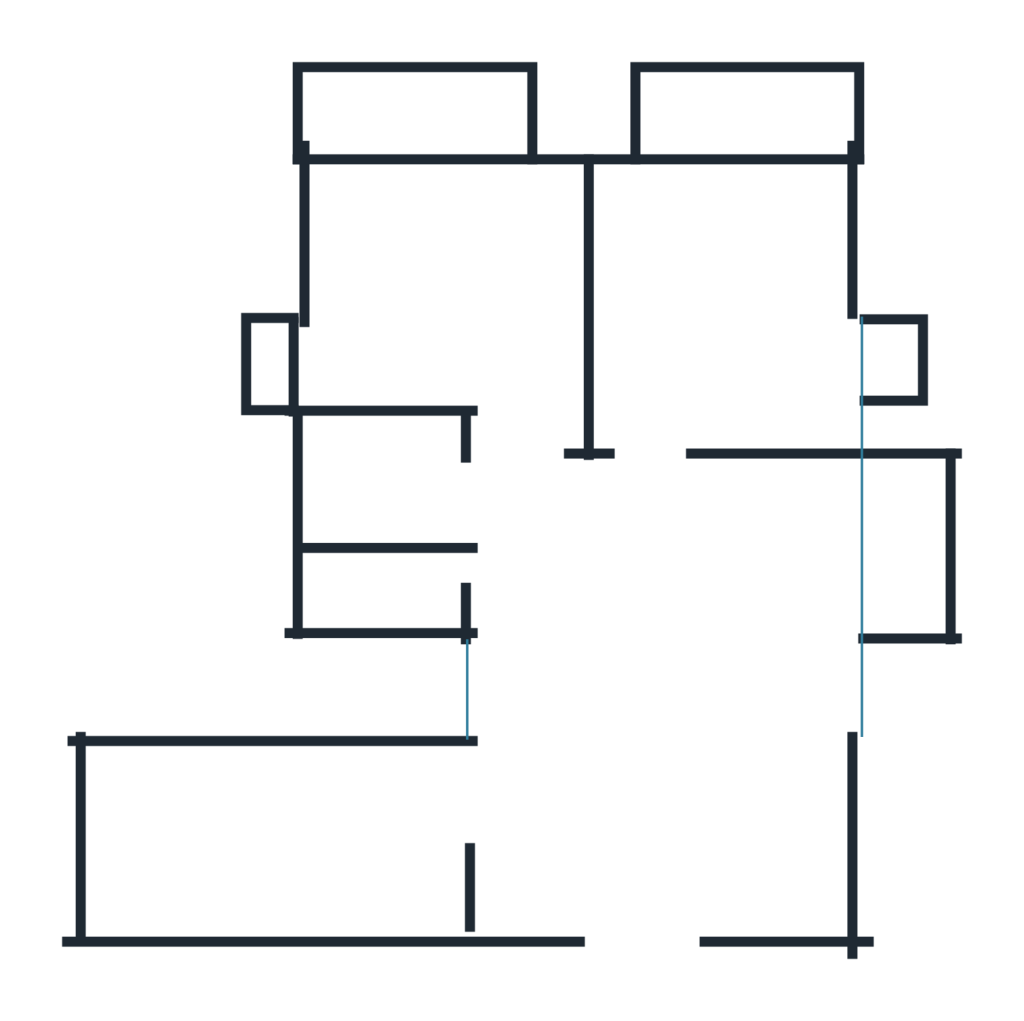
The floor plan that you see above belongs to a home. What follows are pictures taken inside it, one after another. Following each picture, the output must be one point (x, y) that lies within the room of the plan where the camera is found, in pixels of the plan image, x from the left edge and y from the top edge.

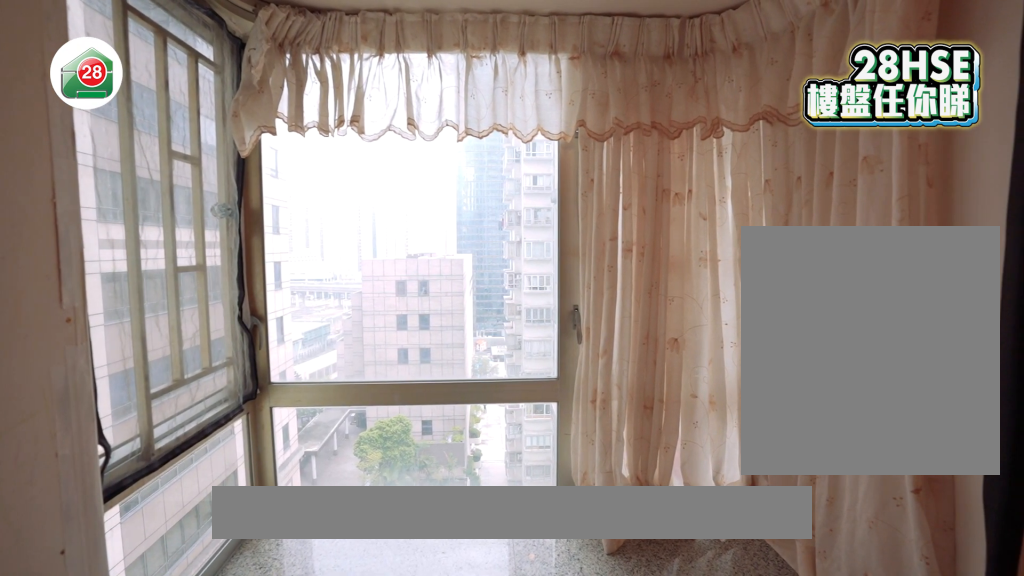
(667, 759)
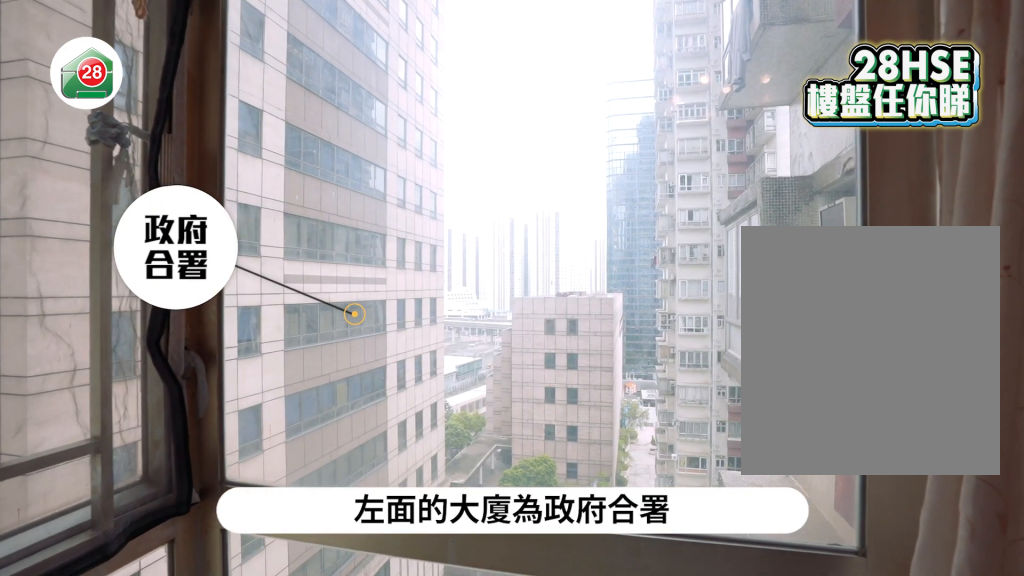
(666, 718)
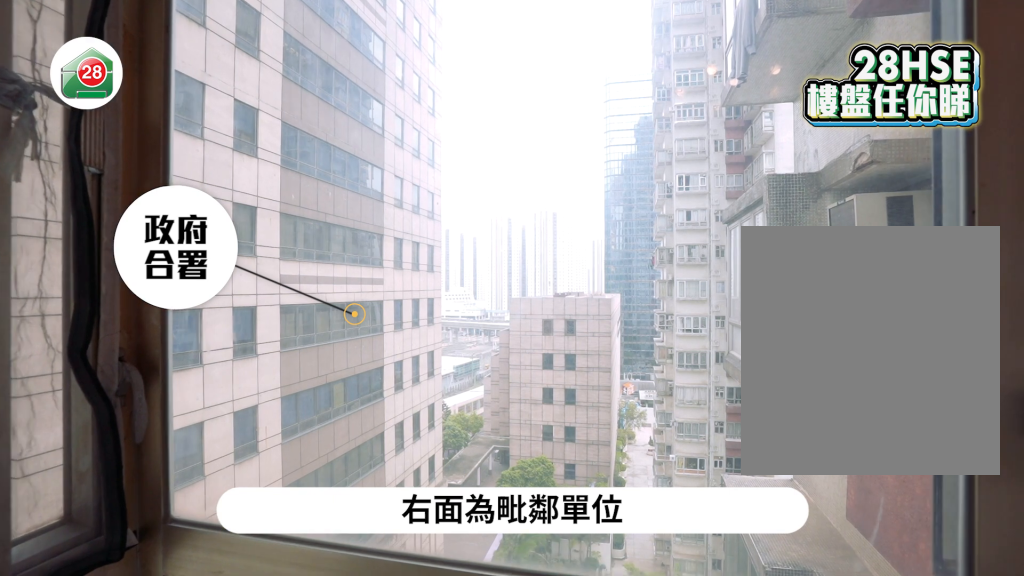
(665, 716)
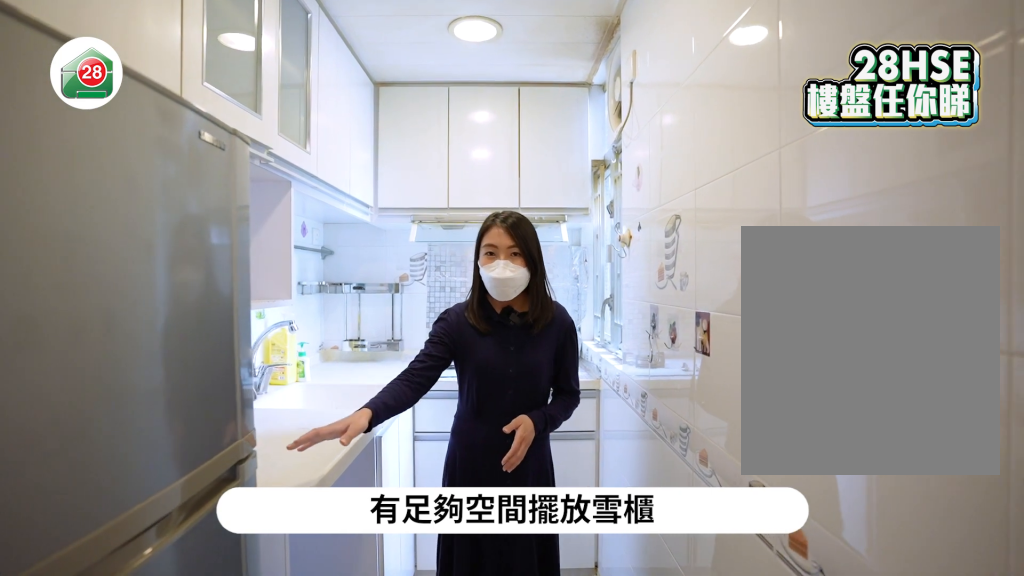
(324, 822)
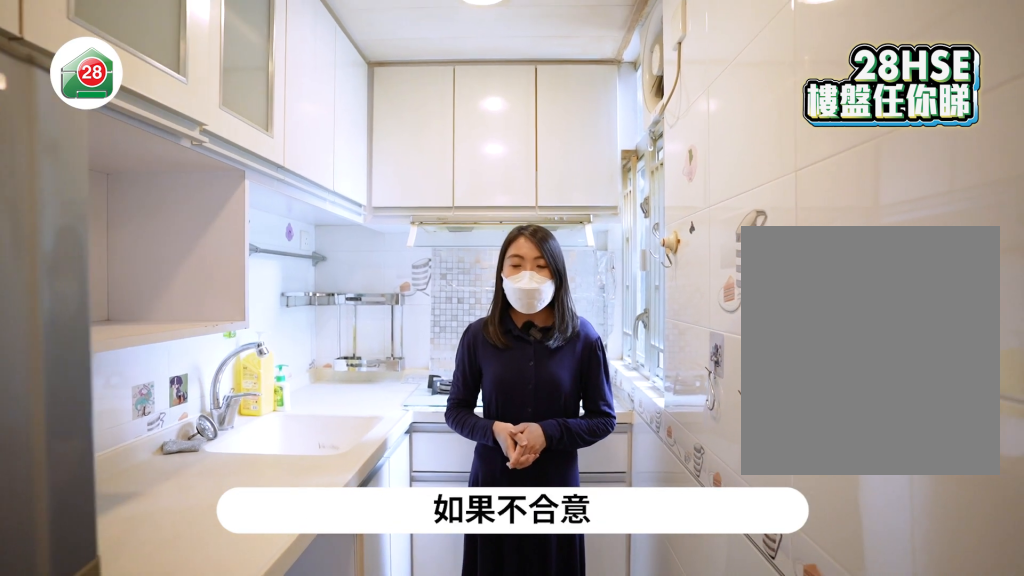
(324, 821)
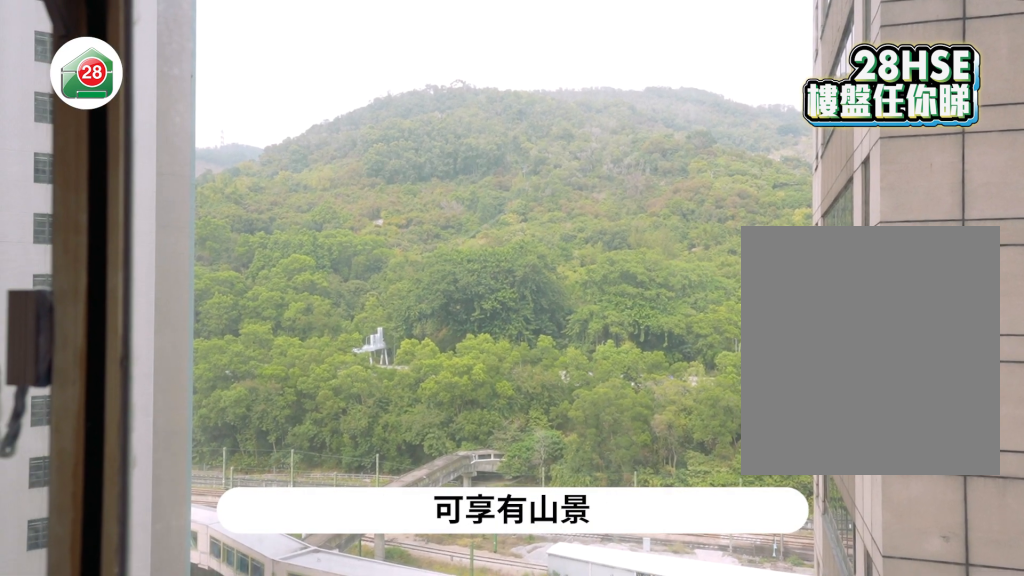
(725, 306)
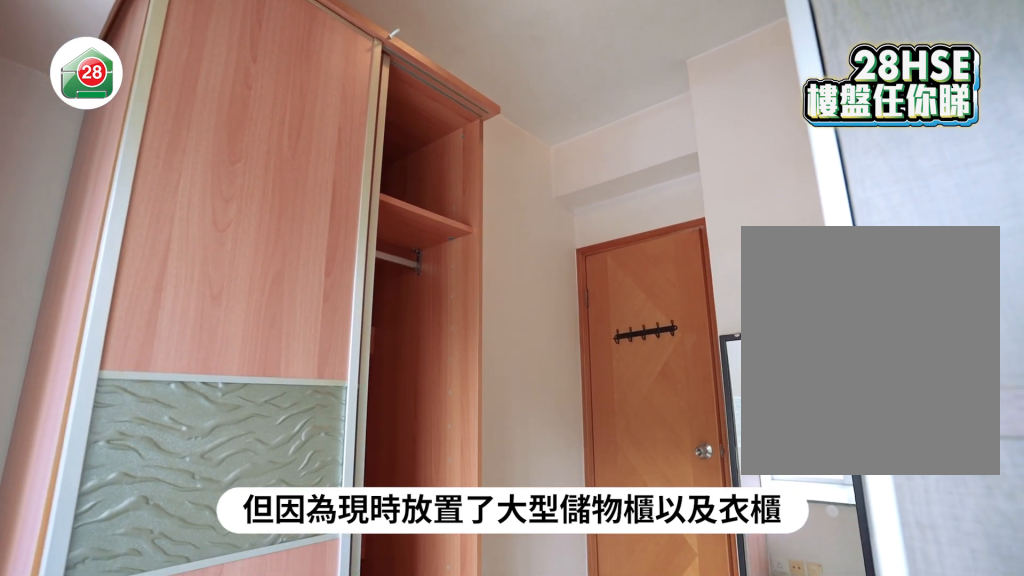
(449, 306)
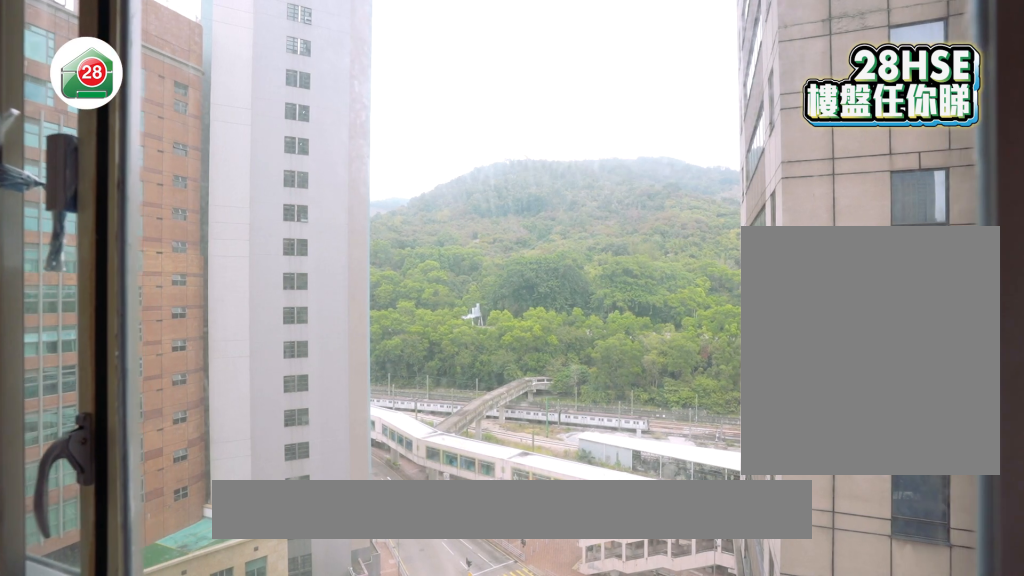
(449, 304)
